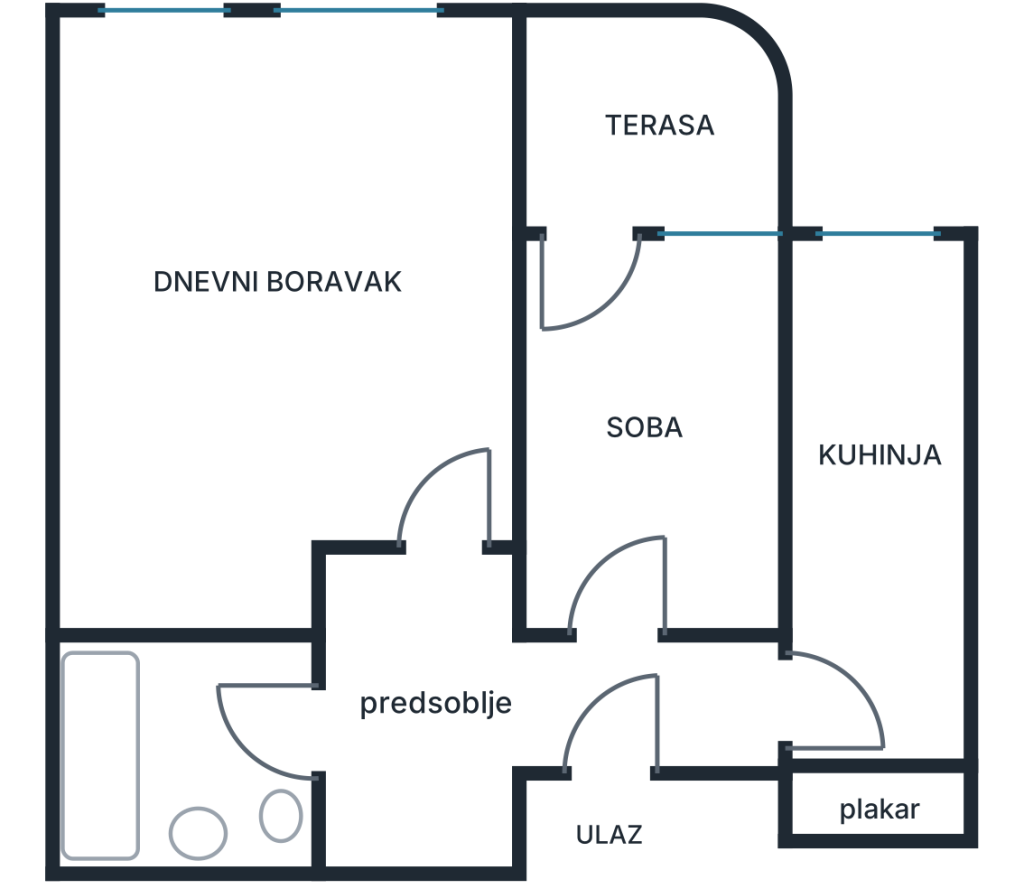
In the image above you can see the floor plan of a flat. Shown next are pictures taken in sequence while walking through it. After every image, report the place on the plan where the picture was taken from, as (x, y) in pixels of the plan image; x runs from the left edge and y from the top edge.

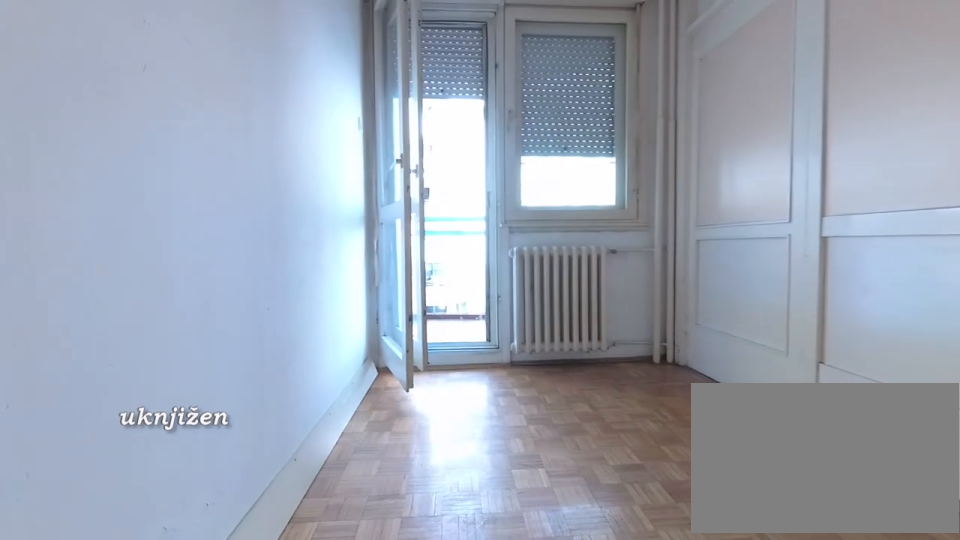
(607, 613)
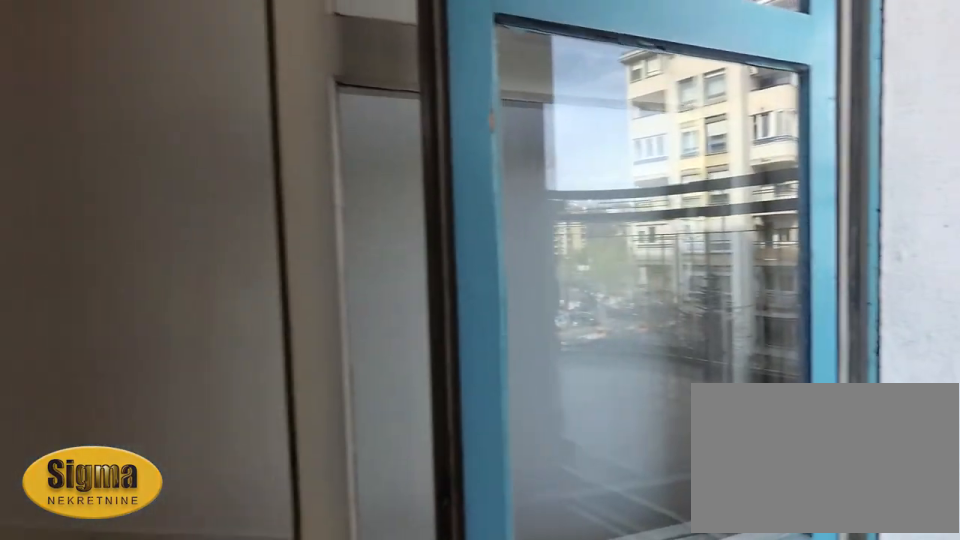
(639, 276)
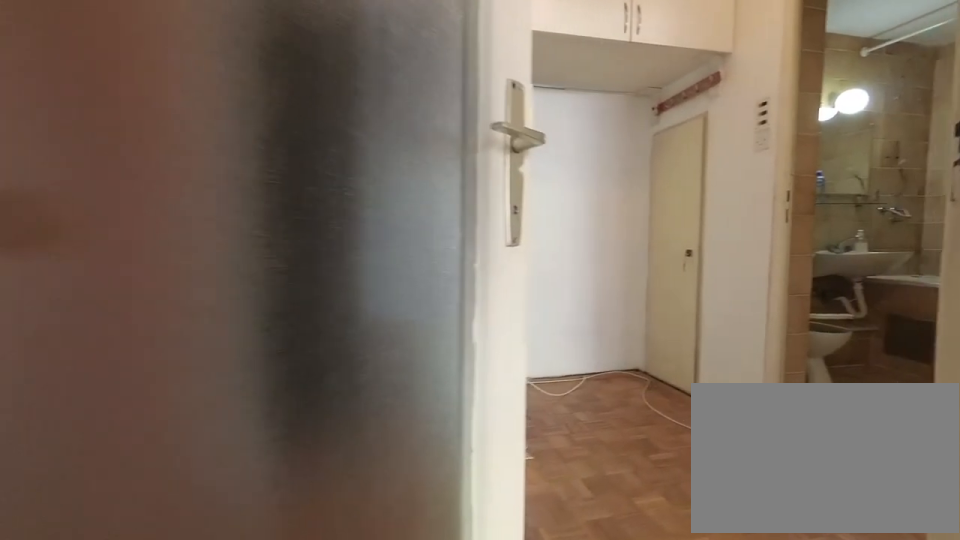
(620, 582)
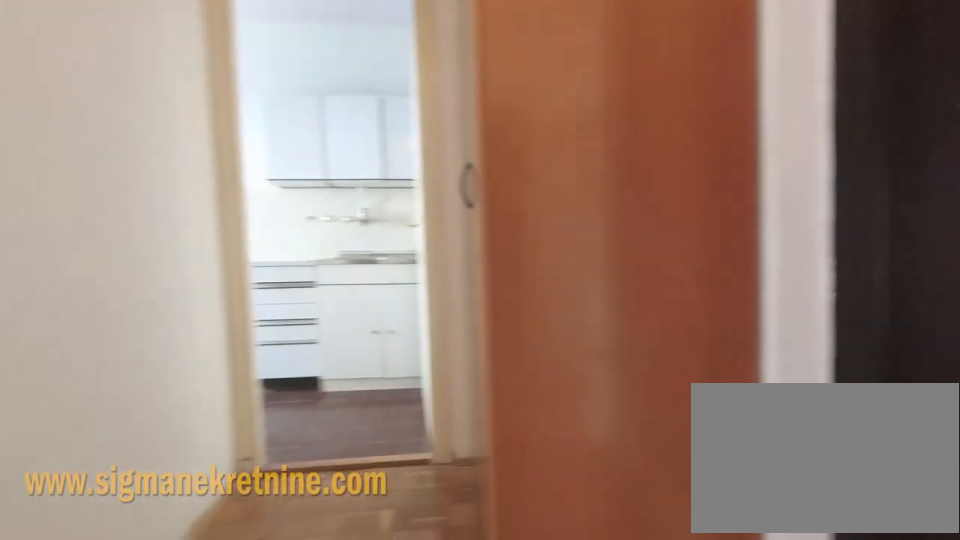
(557, 674)
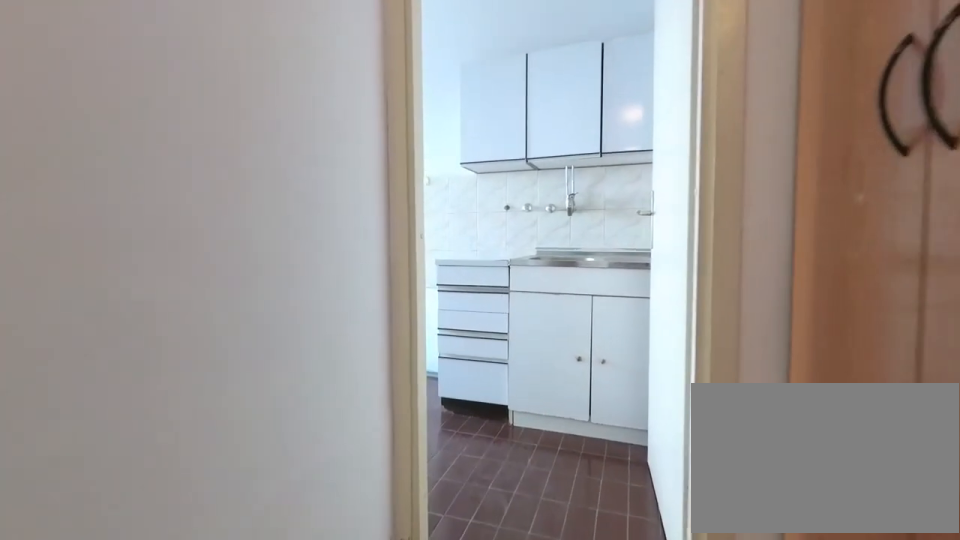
(668, 714)
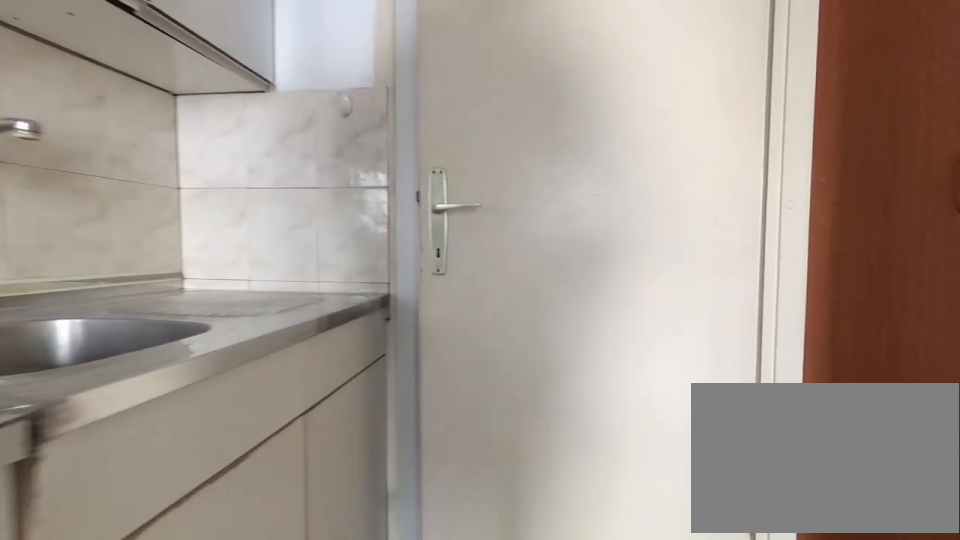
(874, 625)
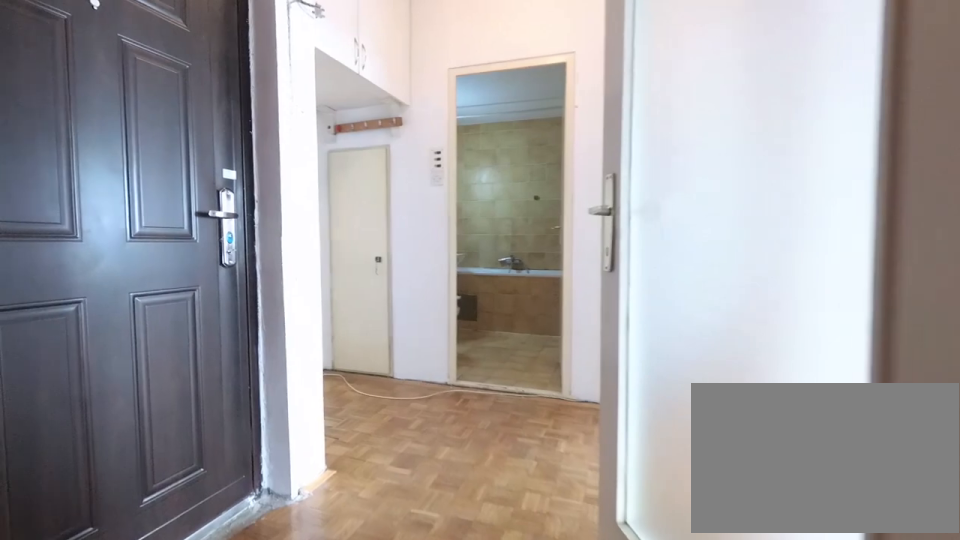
(793, 679)
